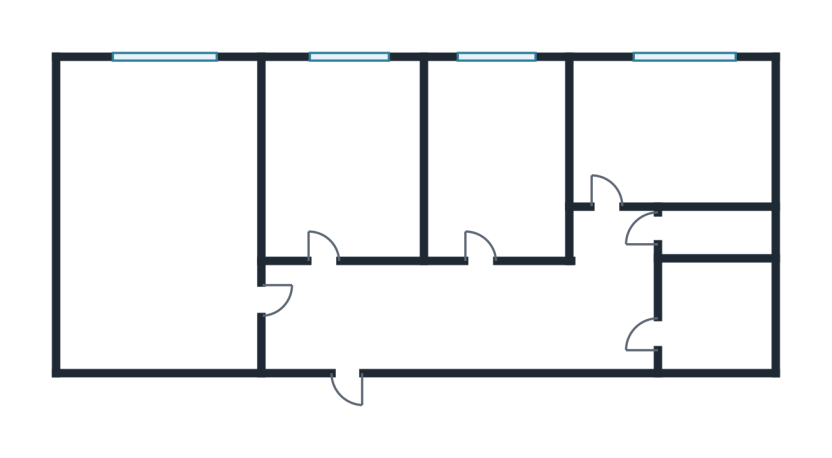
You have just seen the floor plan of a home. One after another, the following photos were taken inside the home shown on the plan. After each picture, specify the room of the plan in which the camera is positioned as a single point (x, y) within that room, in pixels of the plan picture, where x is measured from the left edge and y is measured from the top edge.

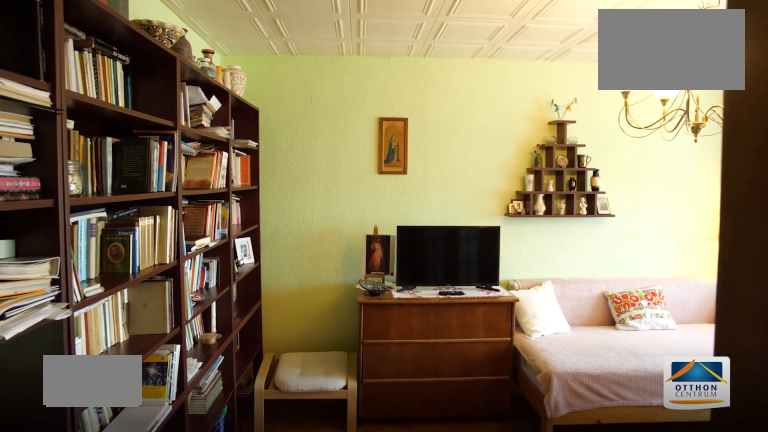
(152, 242)
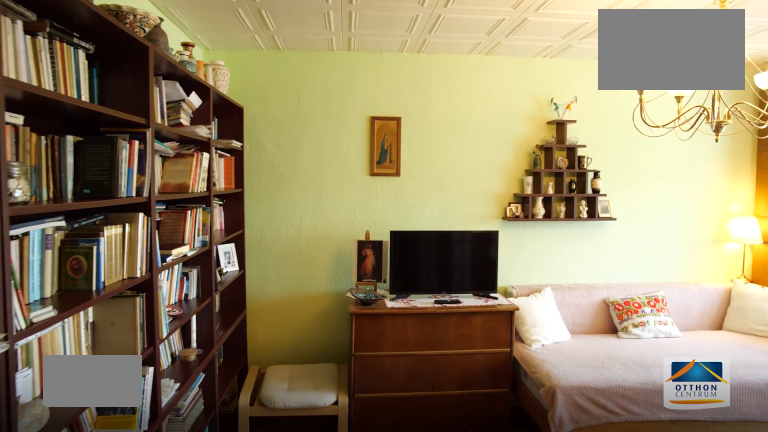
(151, 246)
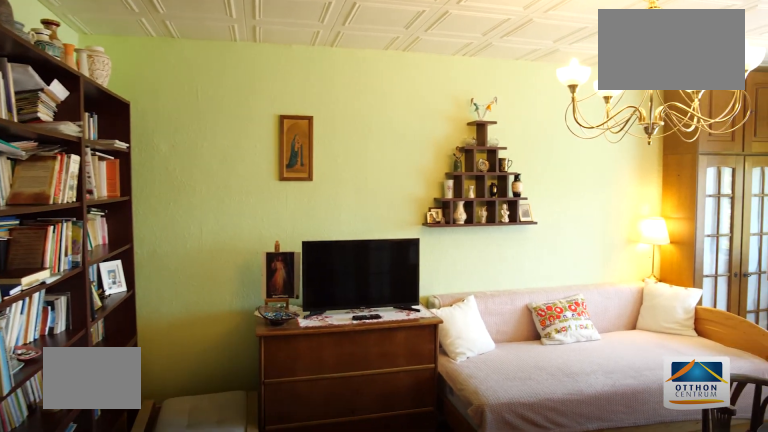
(151, 256)
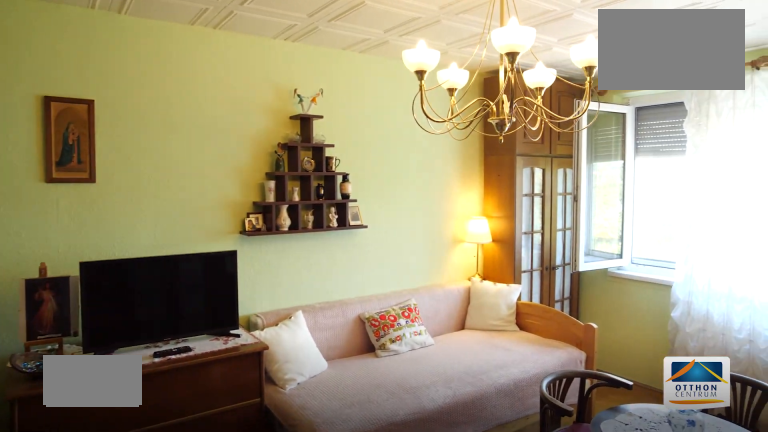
(150, 269)
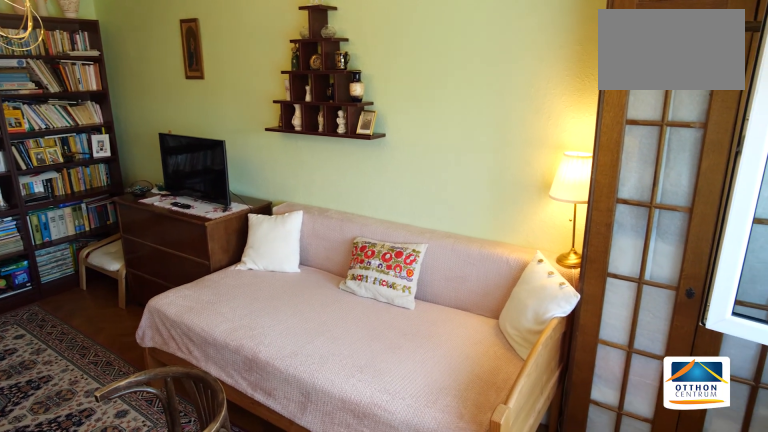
(150, 349)
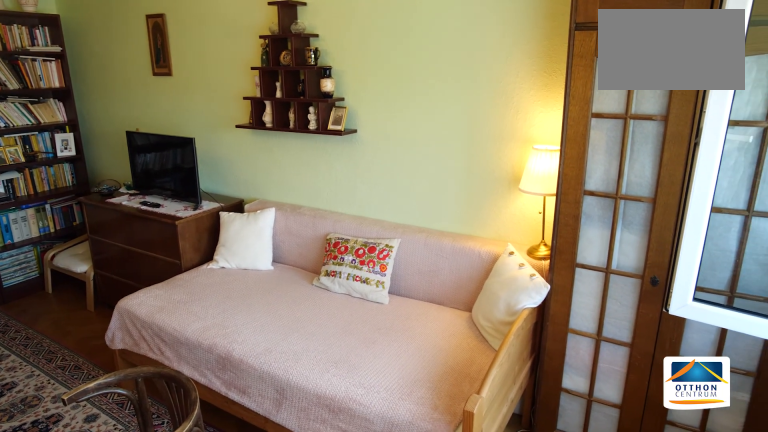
(154, 354)
